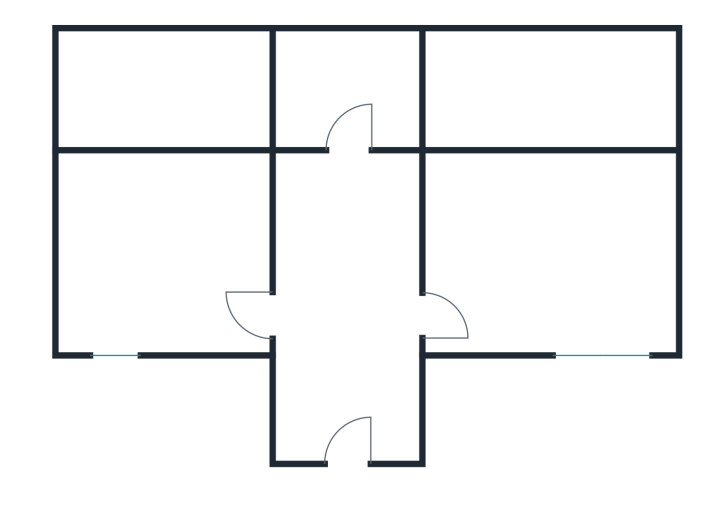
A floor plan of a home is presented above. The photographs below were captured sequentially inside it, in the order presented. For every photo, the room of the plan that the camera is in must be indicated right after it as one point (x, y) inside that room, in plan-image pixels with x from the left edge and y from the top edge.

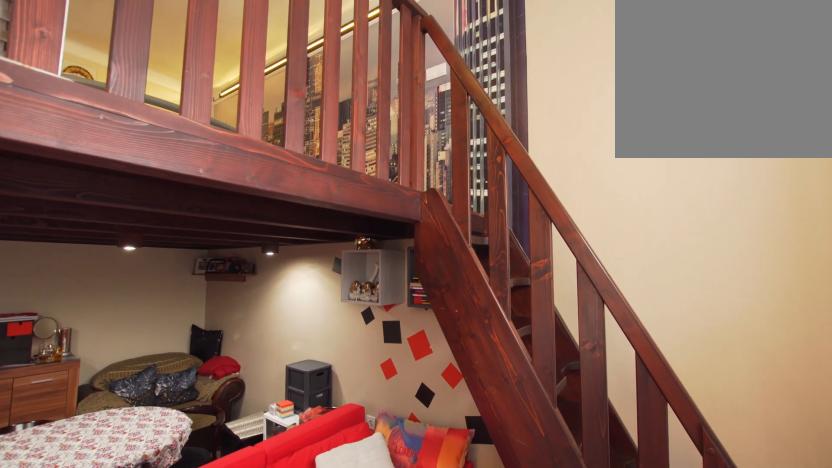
(547, 255)
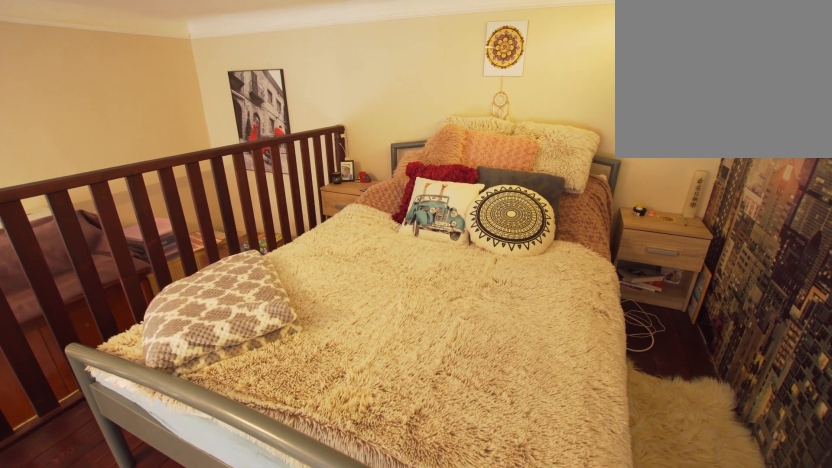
(548, 92)
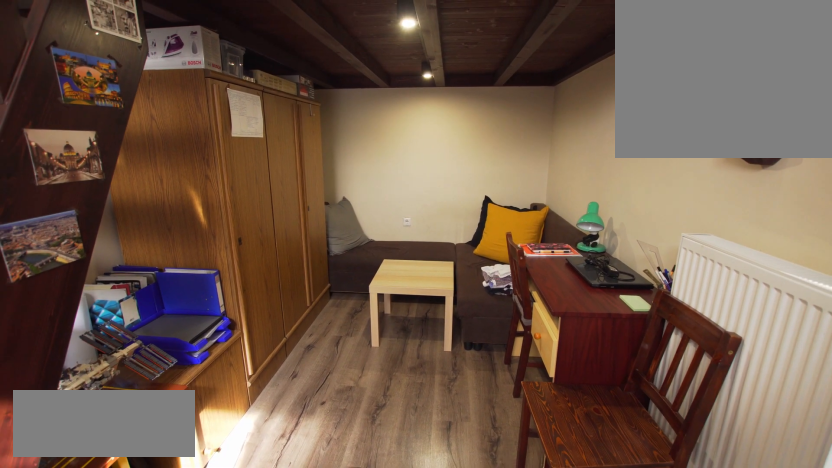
(160, 255)
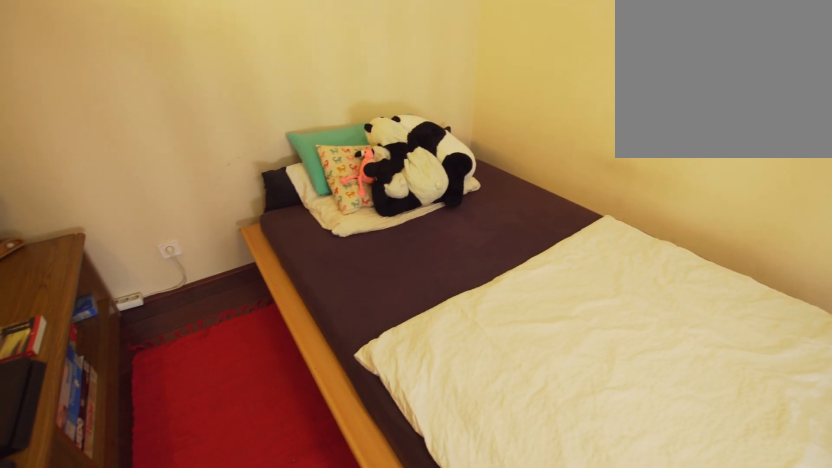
(160, 88)
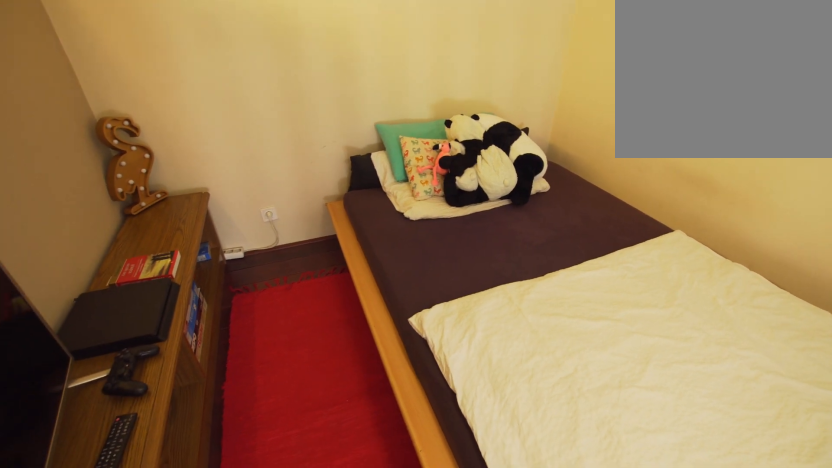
(160, 88)
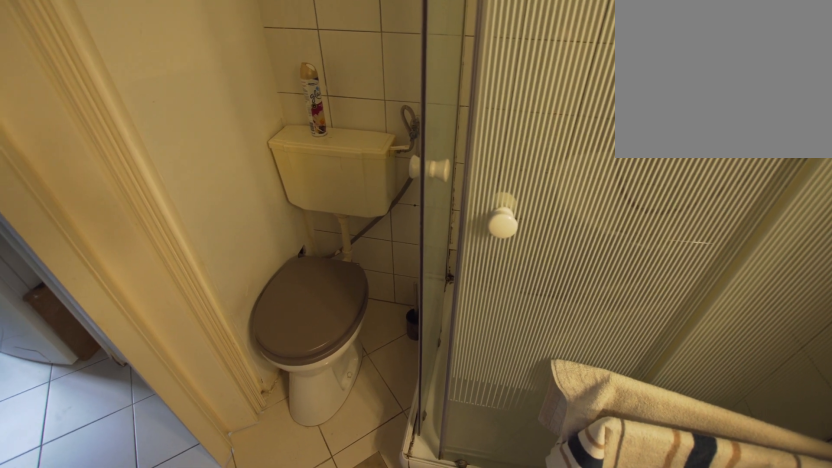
(342, 93)
